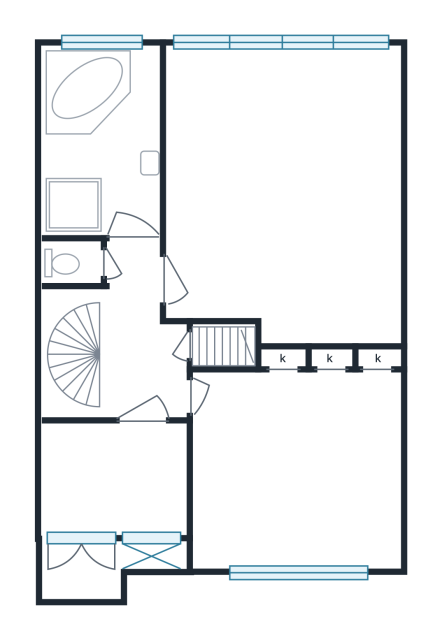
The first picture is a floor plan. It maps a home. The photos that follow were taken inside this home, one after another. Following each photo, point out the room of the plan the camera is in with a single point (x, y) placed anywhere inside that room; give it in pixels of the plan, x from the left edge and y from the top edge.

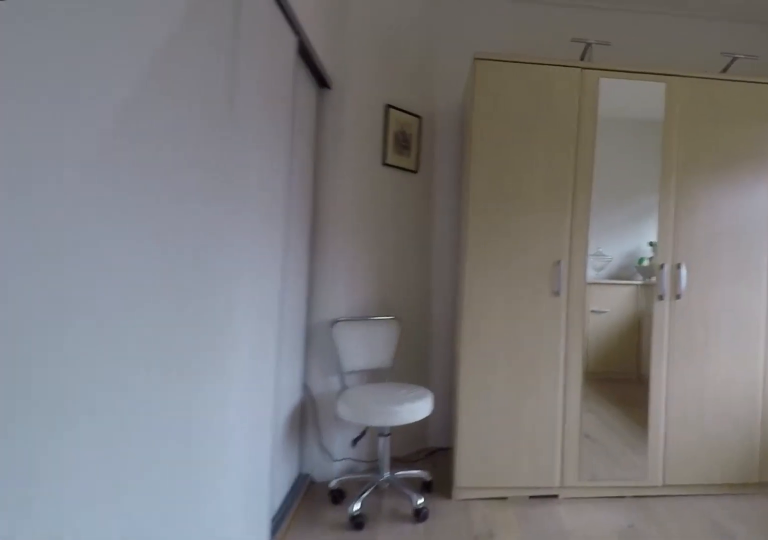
(285, 429)
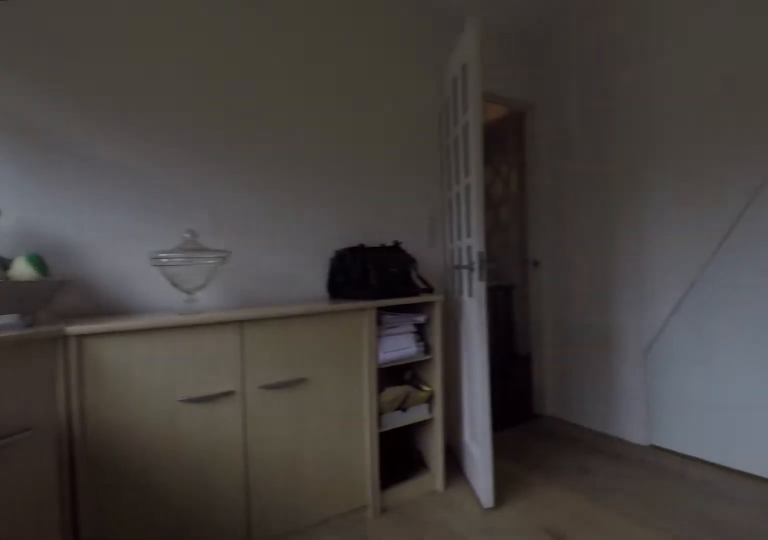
(285, 429)
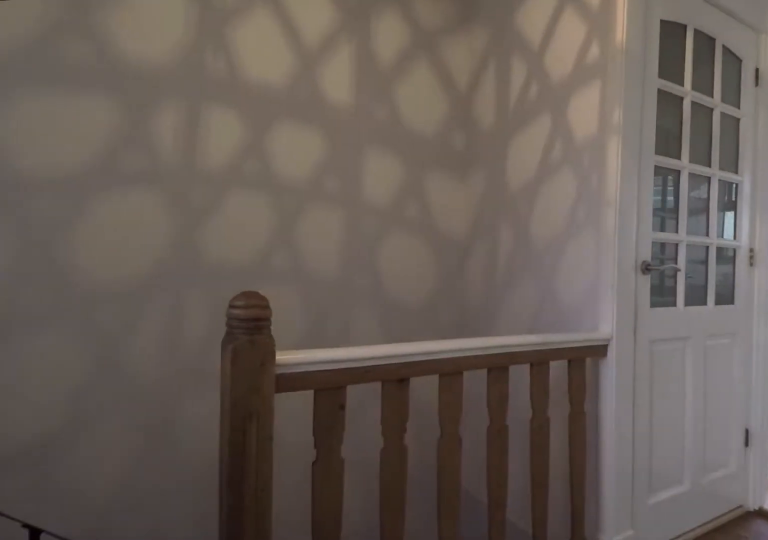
(128, 342)
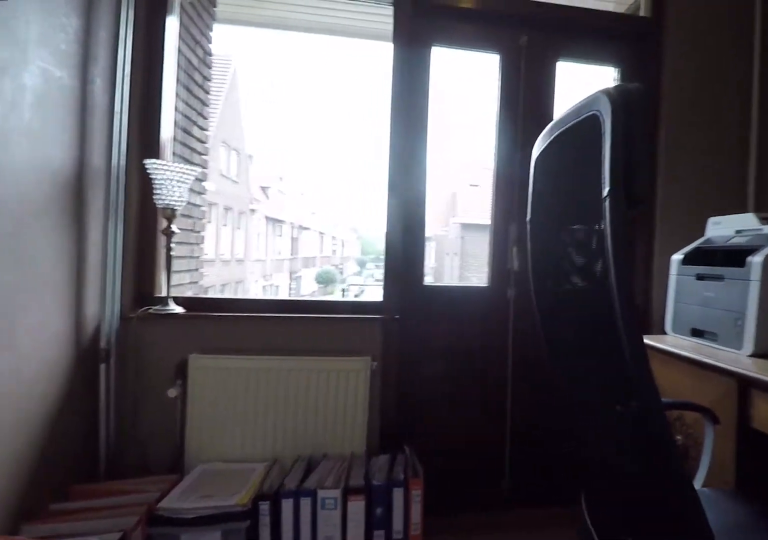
(115, 479)
